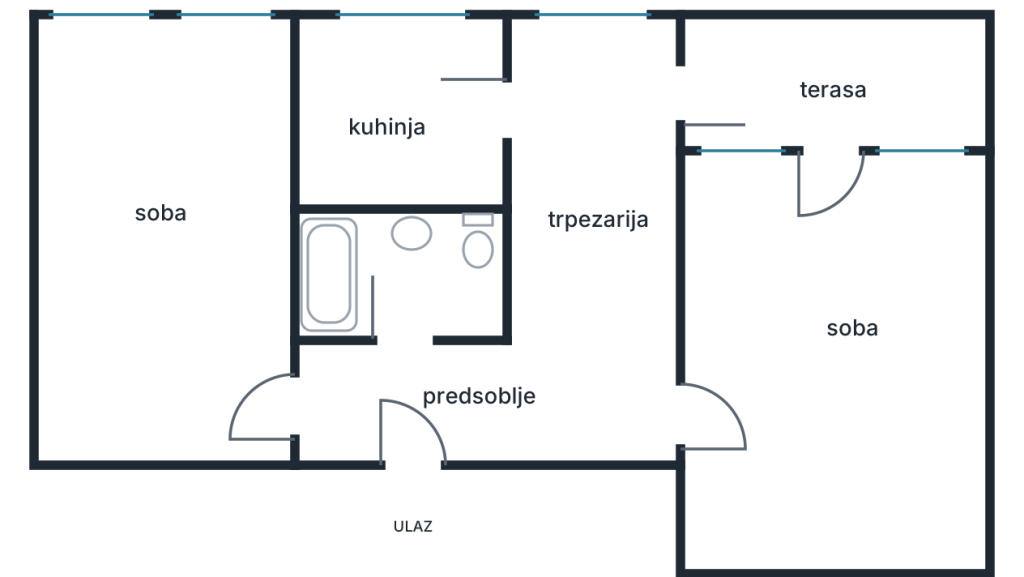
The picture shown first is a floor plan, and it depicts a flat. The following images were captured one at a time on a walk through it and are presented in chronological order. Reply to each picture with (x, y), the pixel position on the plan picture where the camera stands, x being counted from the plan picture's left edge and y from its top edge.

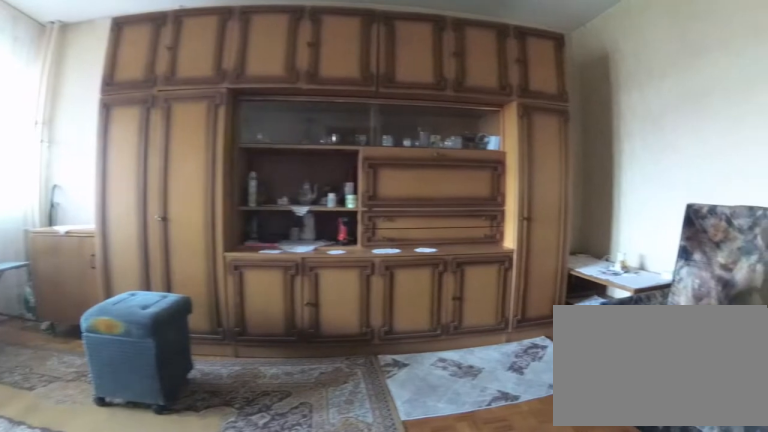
(708, 402)
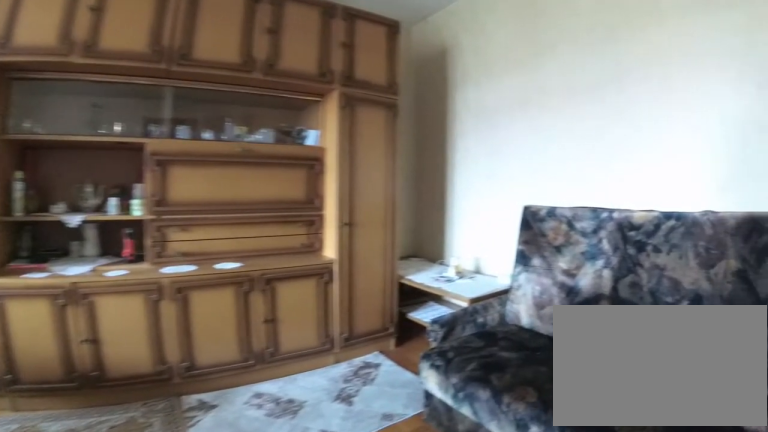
(744, 420)
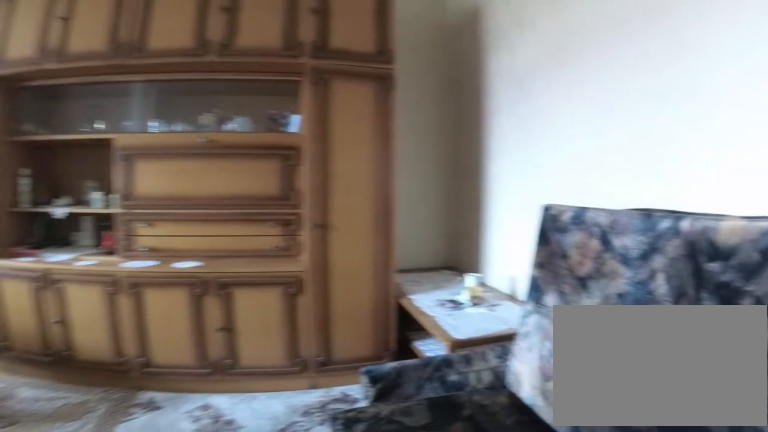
(784, 503)
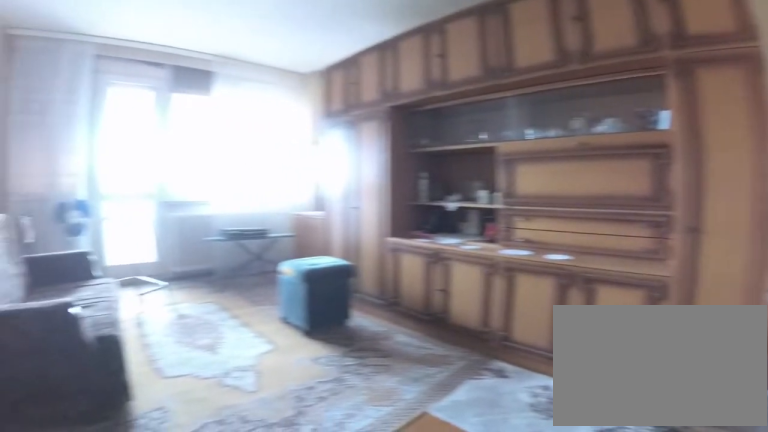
(798, 525)
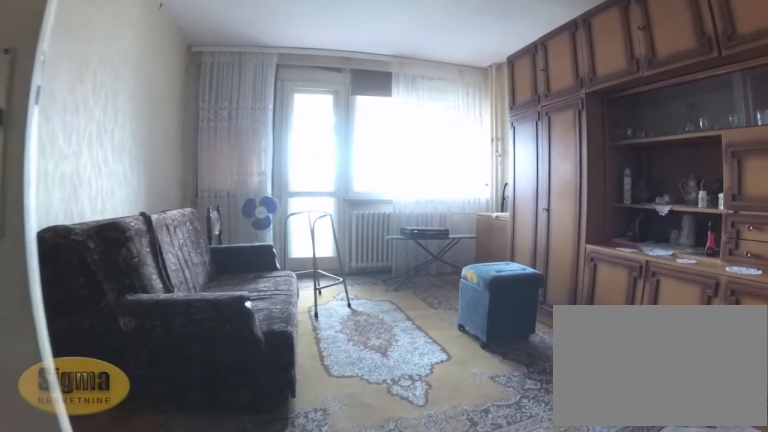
(837, 522)
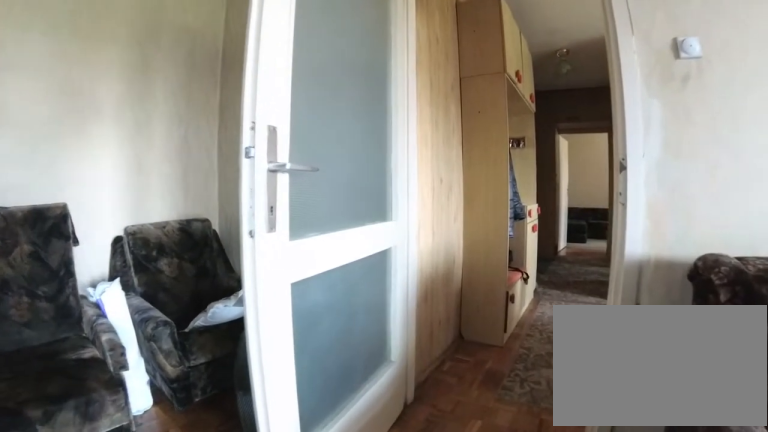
(816, 396)
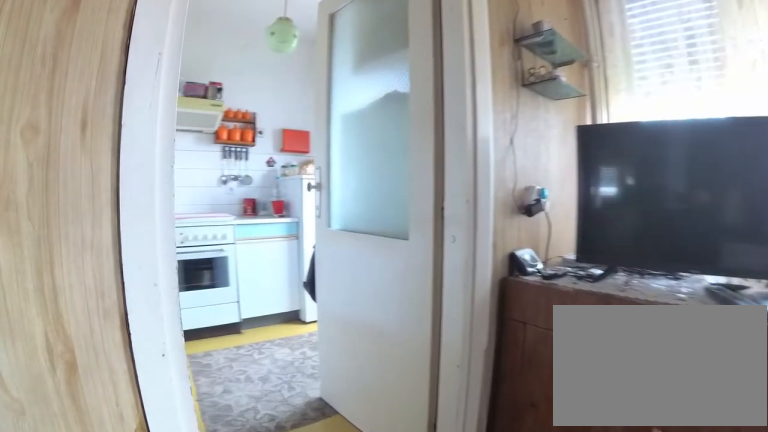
(598, 169)
